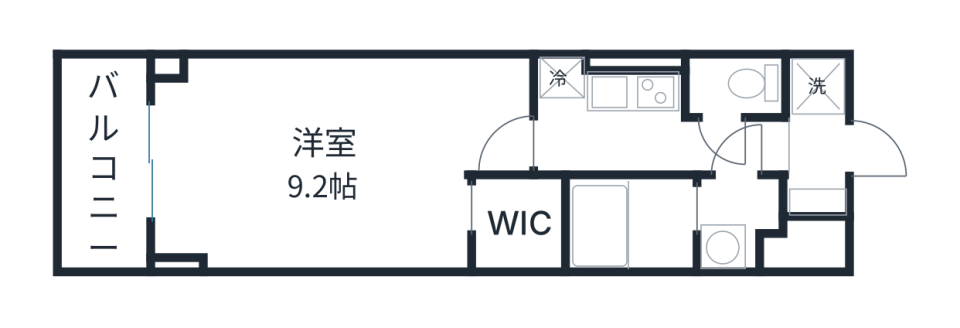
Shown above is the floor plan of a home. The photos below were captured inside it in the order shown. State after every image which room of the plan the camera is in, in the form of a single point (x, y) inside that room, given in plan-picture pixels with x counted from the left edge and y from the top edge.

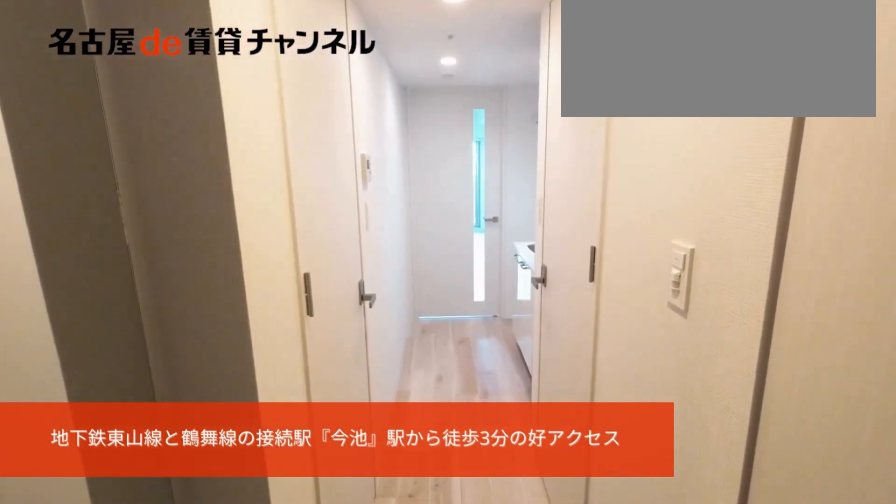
(817, 155)
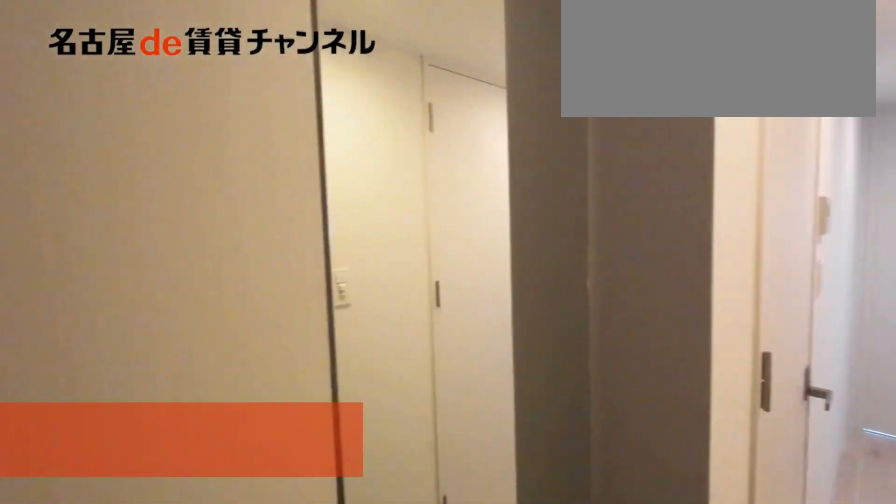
(817, 155)
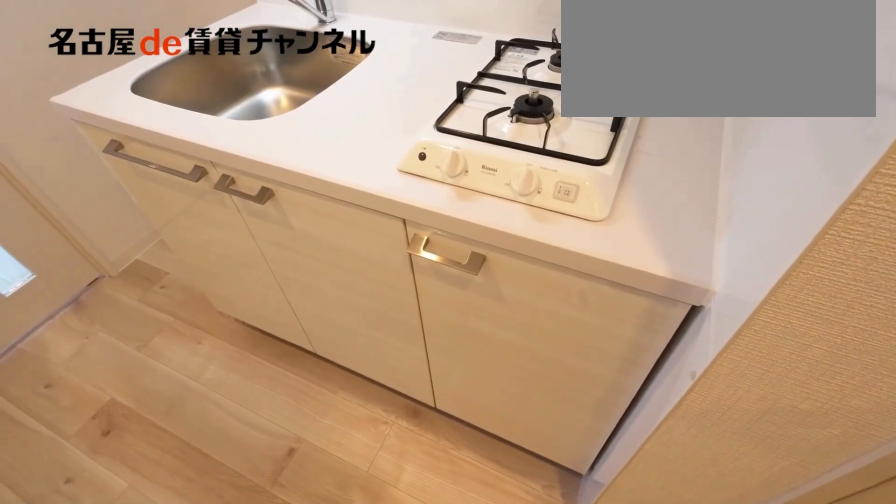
(631, 92)
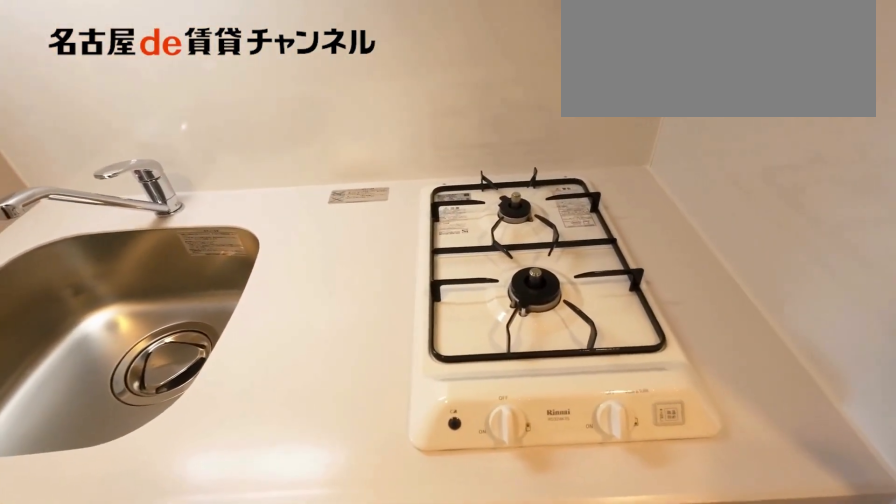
(631, 92)
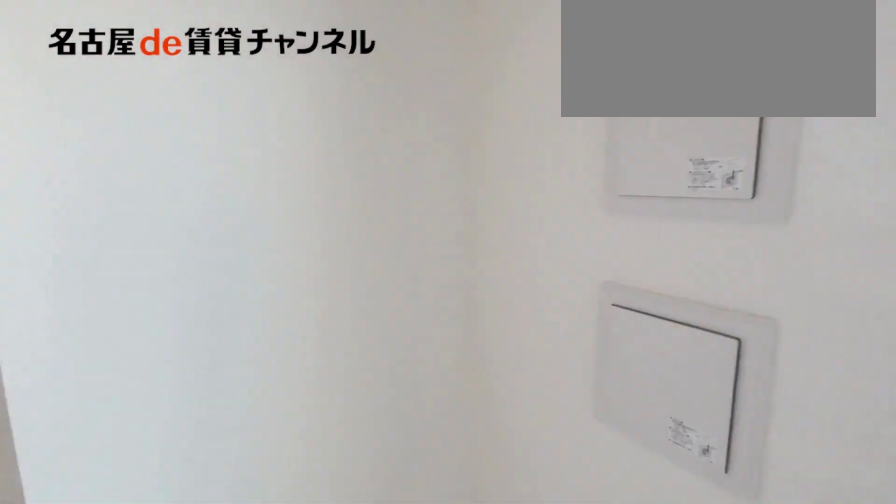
(331, 158)
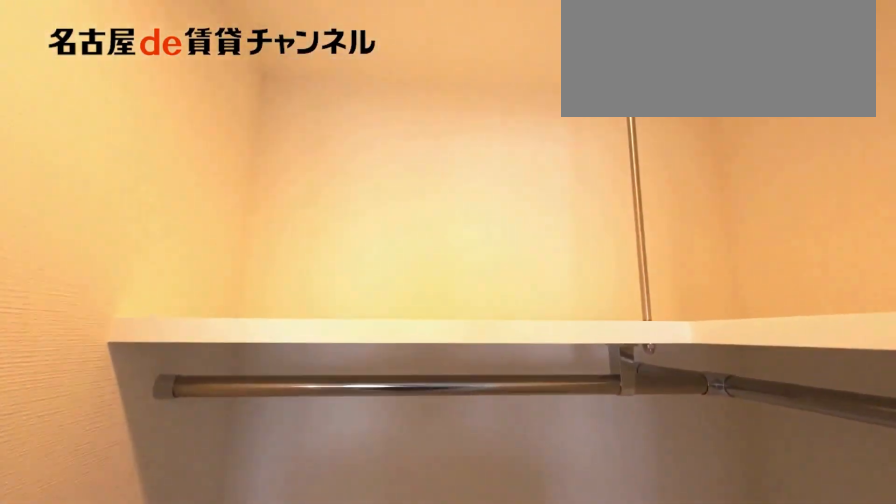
(518, 225)
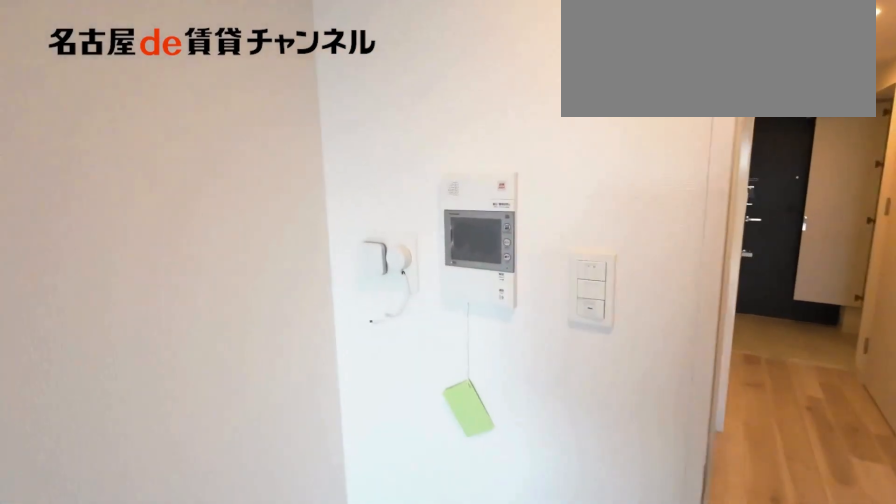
(332, 158)
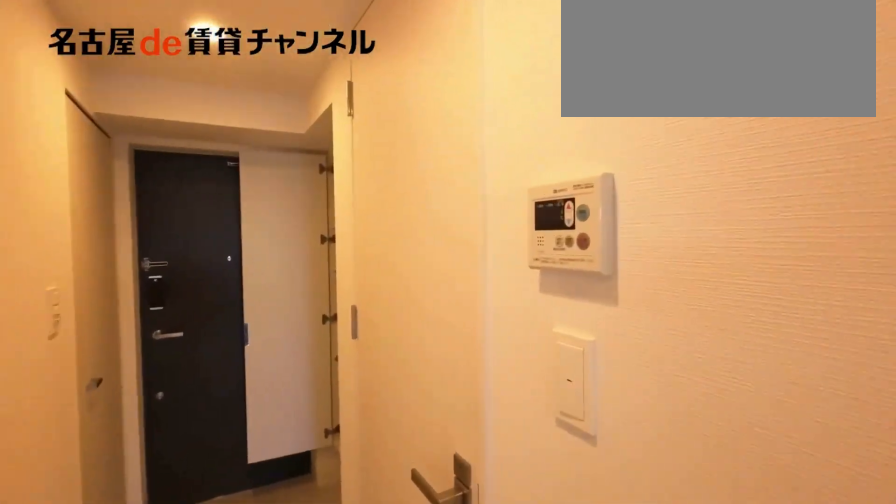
(655, 142)
